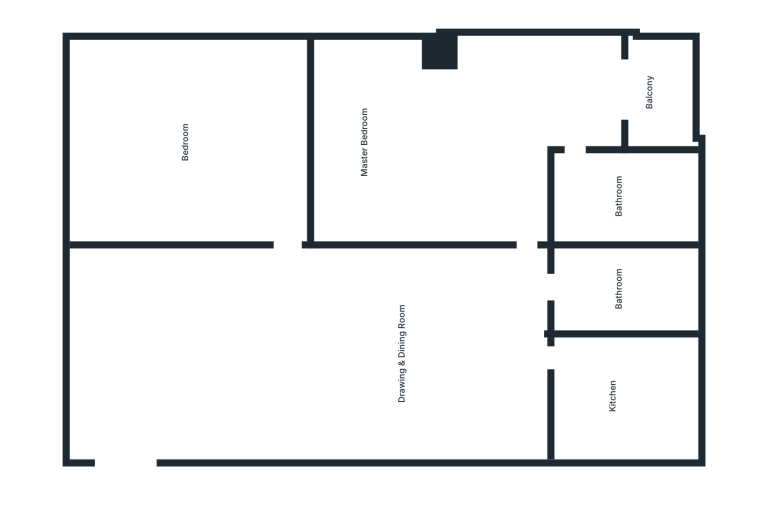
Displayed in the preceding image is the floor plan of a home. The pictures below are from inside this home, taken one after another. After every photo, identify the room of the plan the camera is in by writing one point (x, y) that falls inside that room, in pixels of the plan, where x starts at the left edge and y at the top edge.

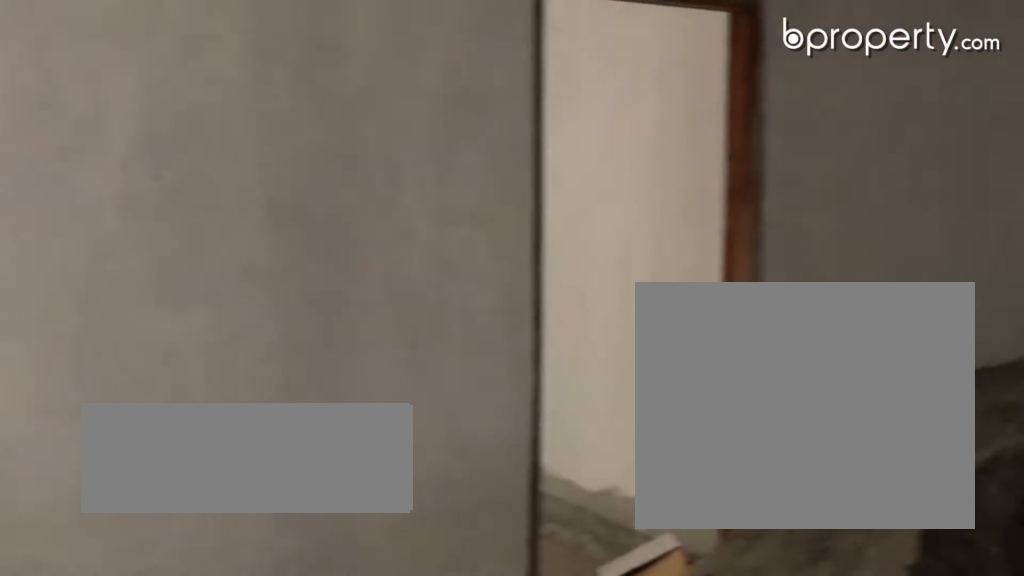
(312, 359)
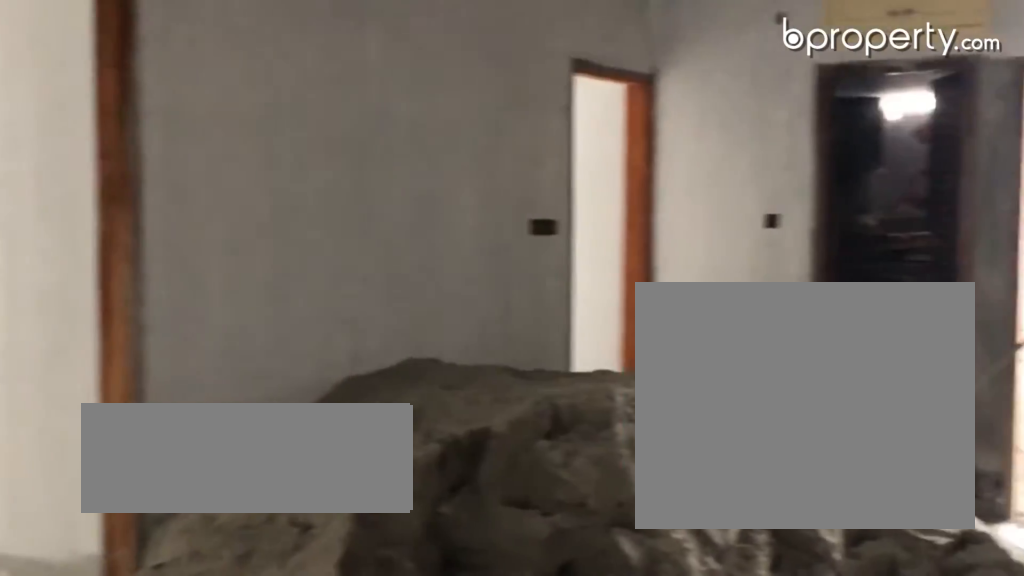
(312, 359)
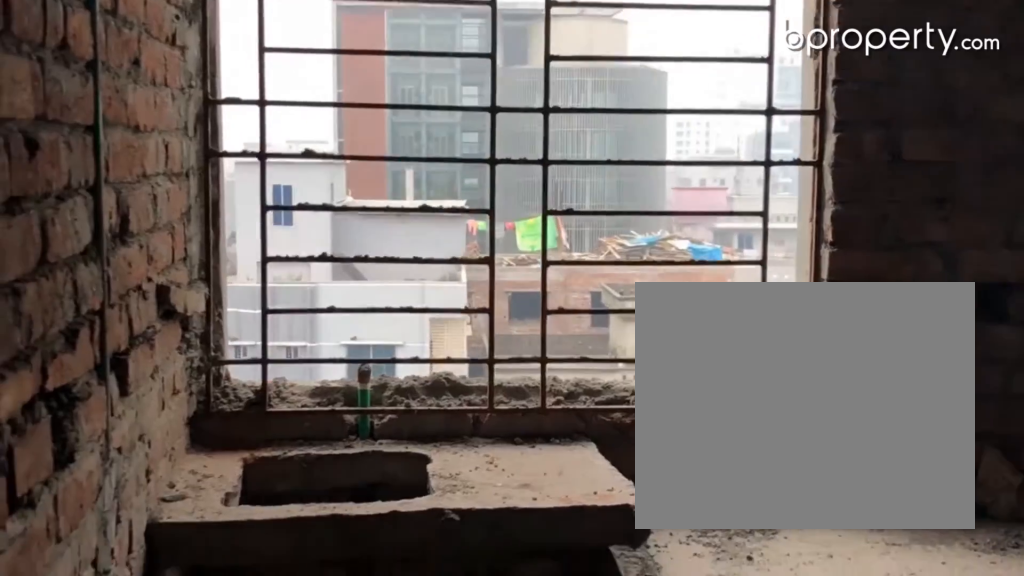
(640, 401)
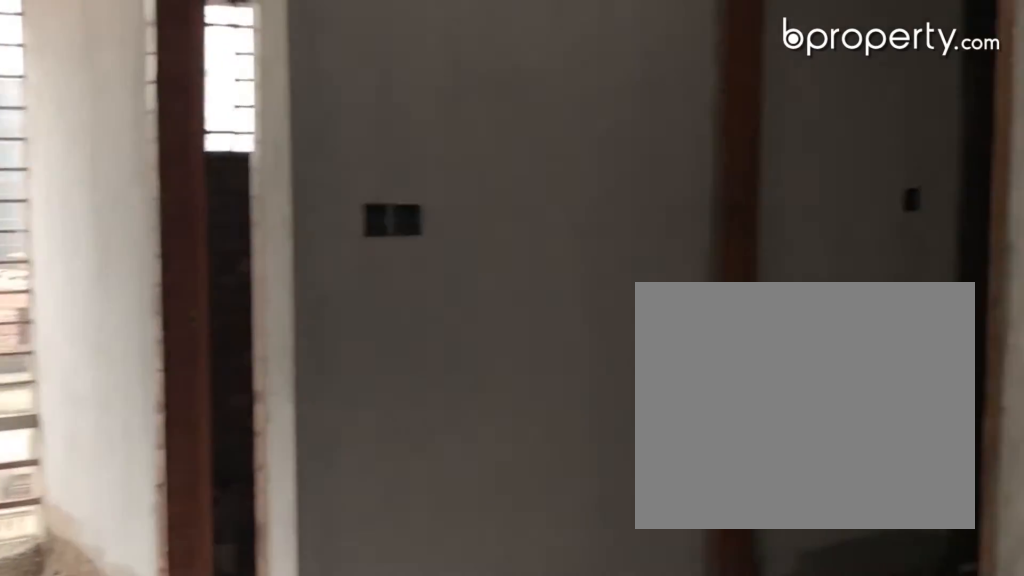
(428, 134)
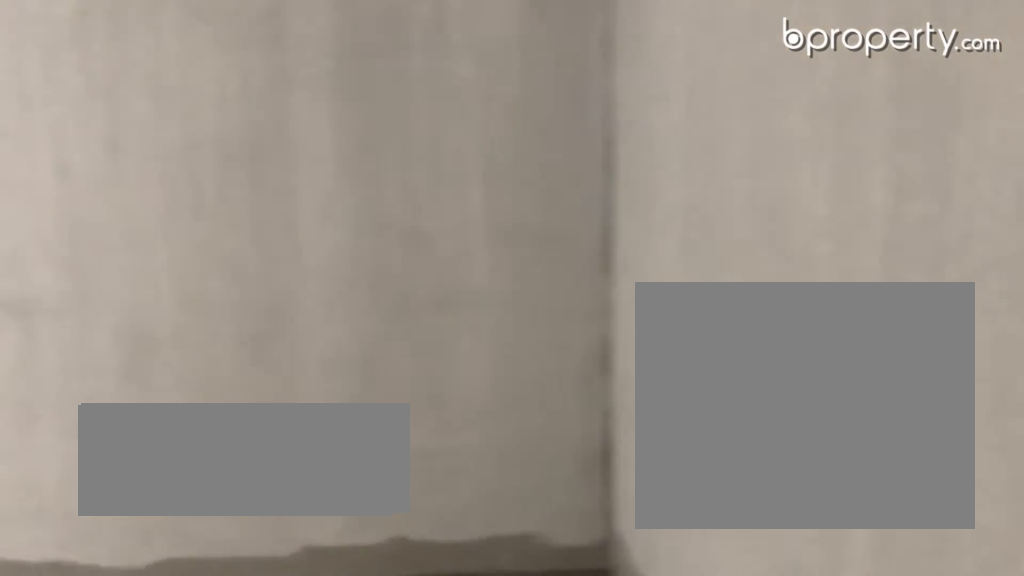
(200, 138)
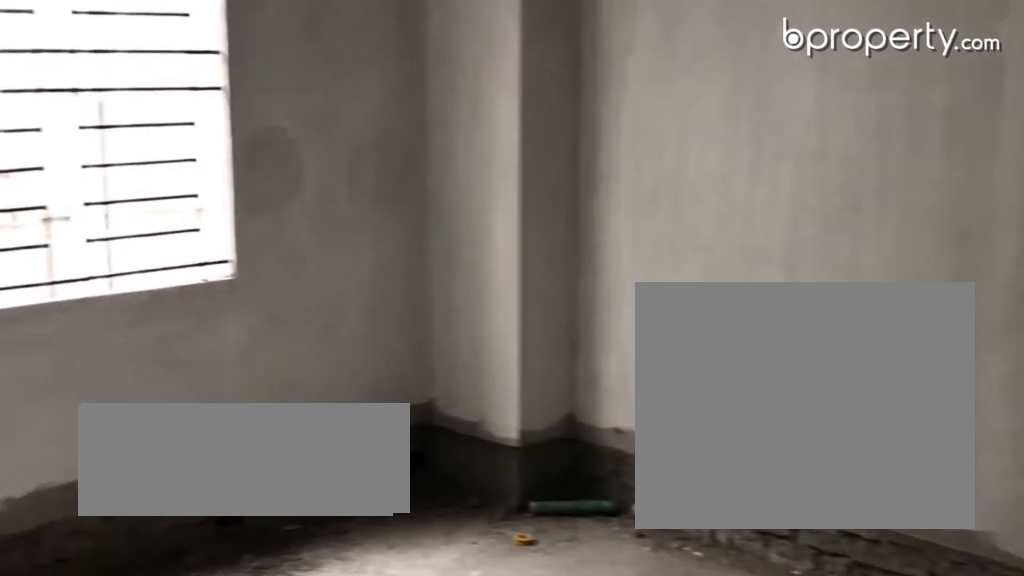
(200, 138)
